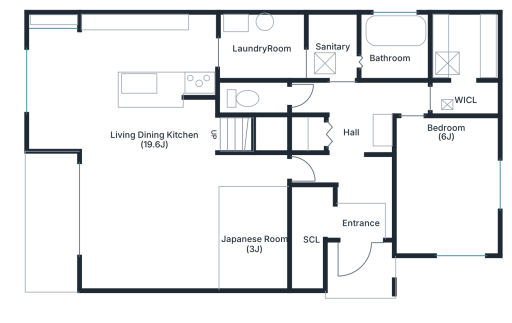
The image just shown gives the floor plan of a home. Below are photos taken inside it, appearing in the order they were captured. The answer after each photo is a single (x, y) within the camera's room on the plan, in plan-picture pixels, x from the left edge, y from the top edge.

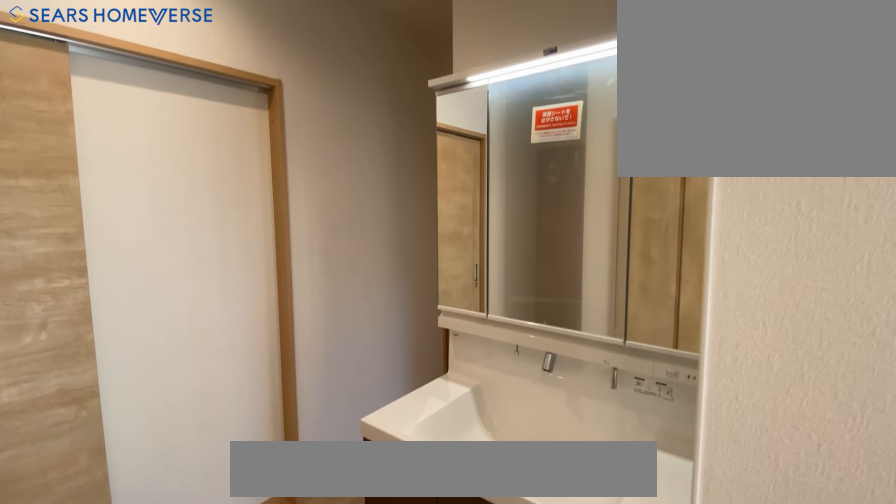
(350, 136)
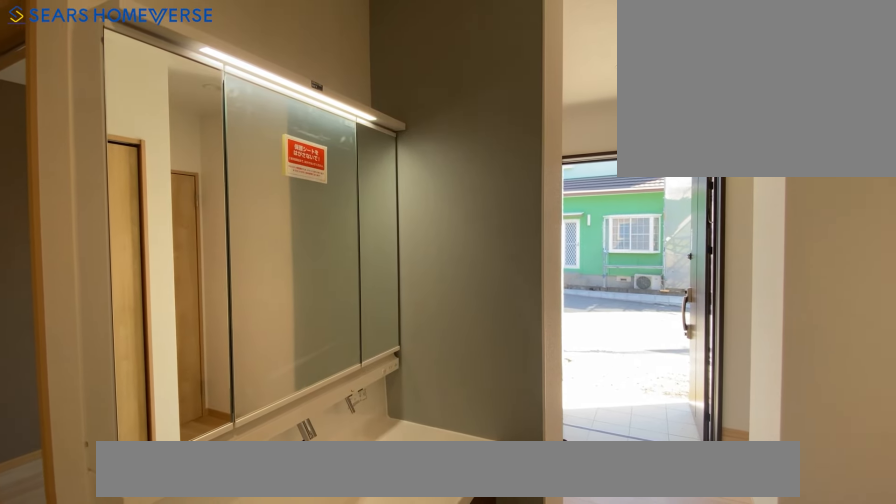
(350, 137)
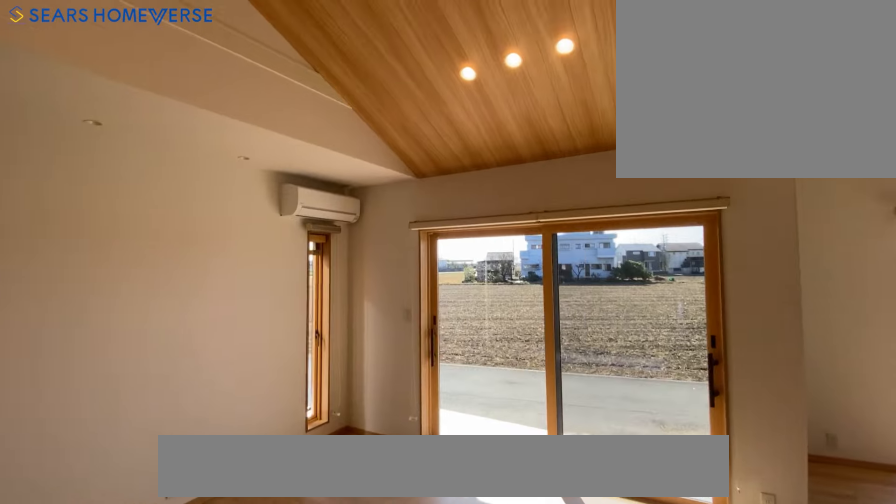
(139, 214)
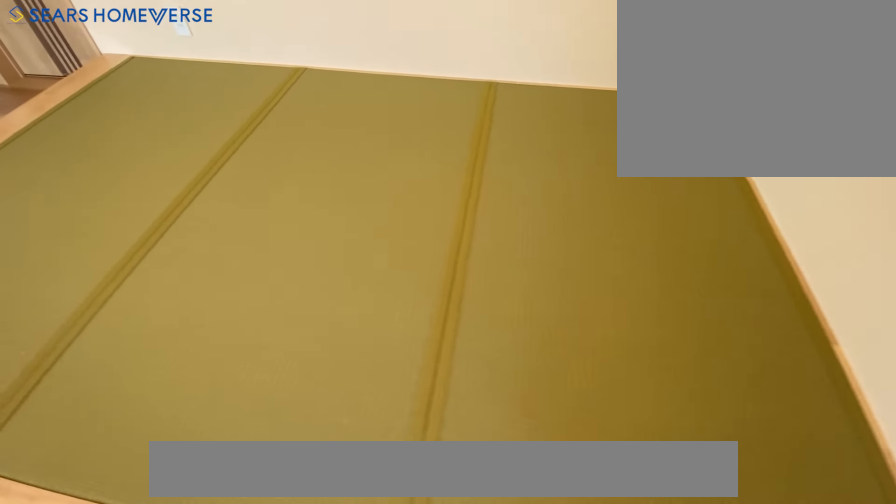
(255, 239)
